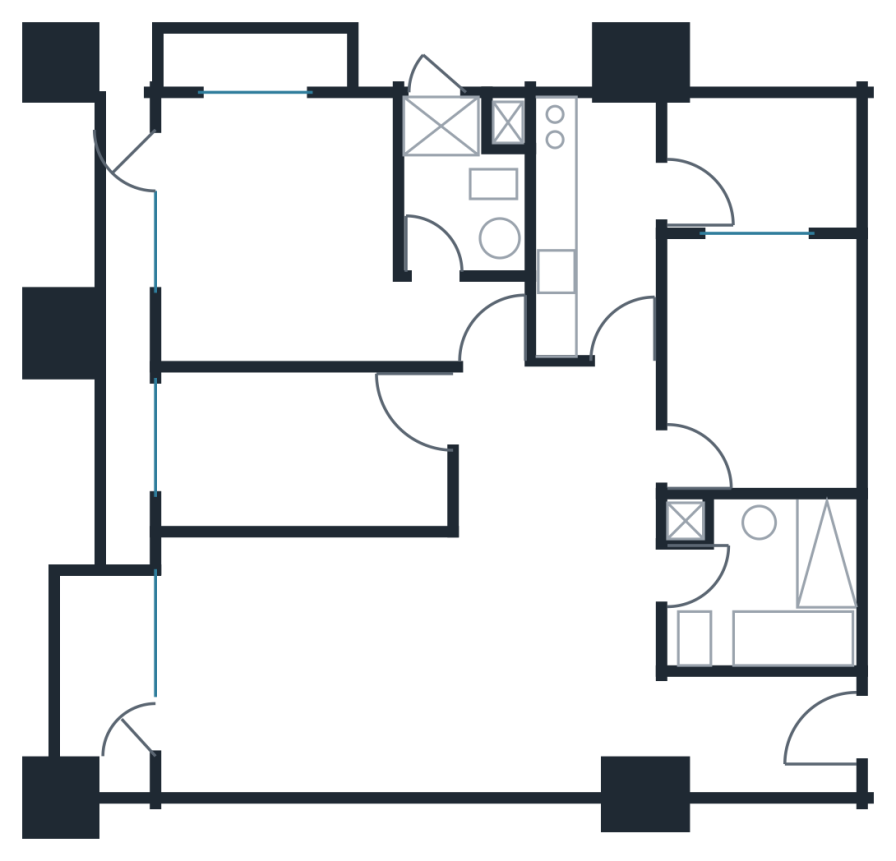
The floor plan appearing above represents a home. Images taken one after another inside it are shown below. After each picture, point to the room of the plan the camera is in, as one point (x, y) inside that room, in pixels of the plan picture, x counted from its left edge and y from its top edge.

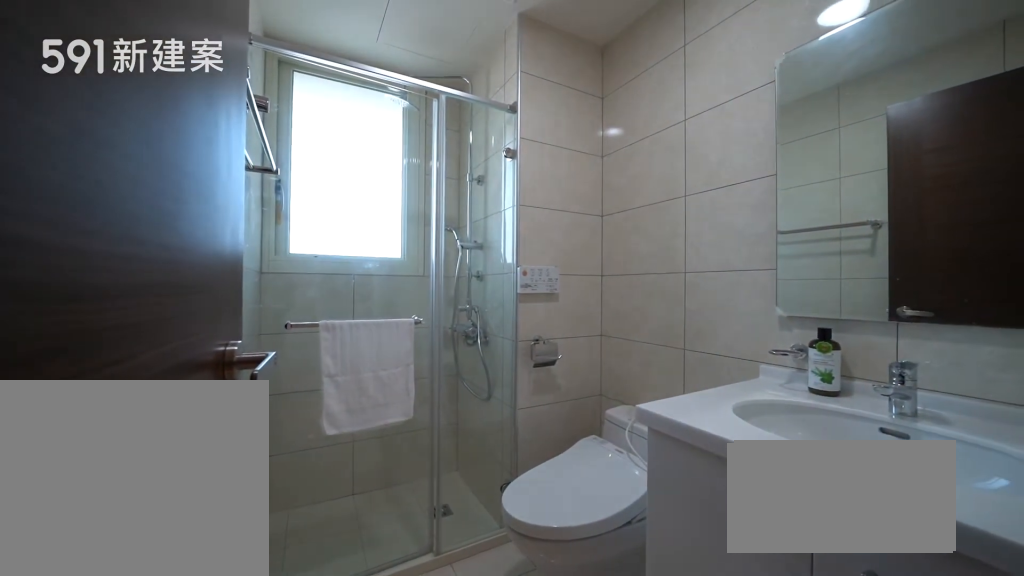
(464, 178)
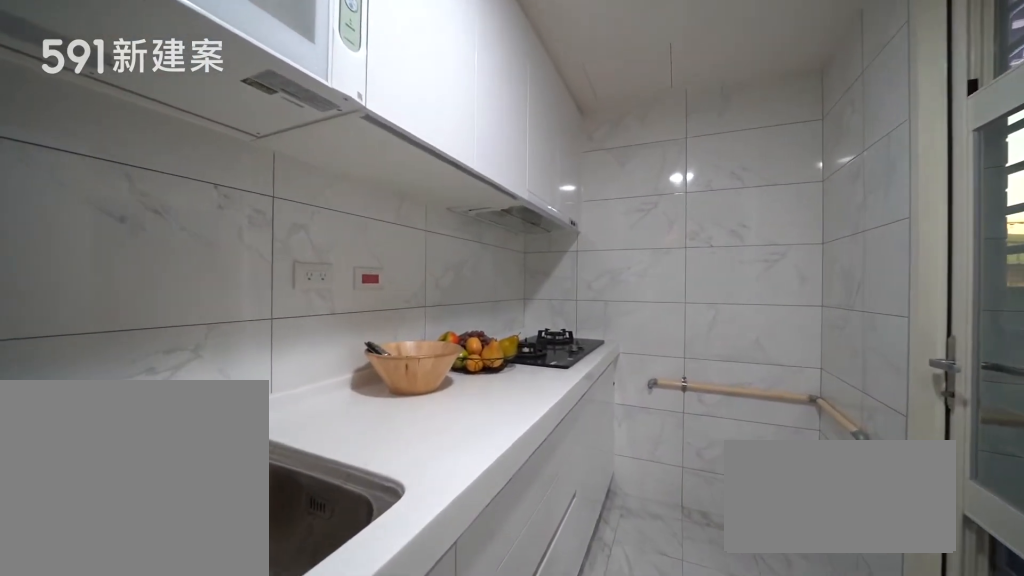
(594, 221)
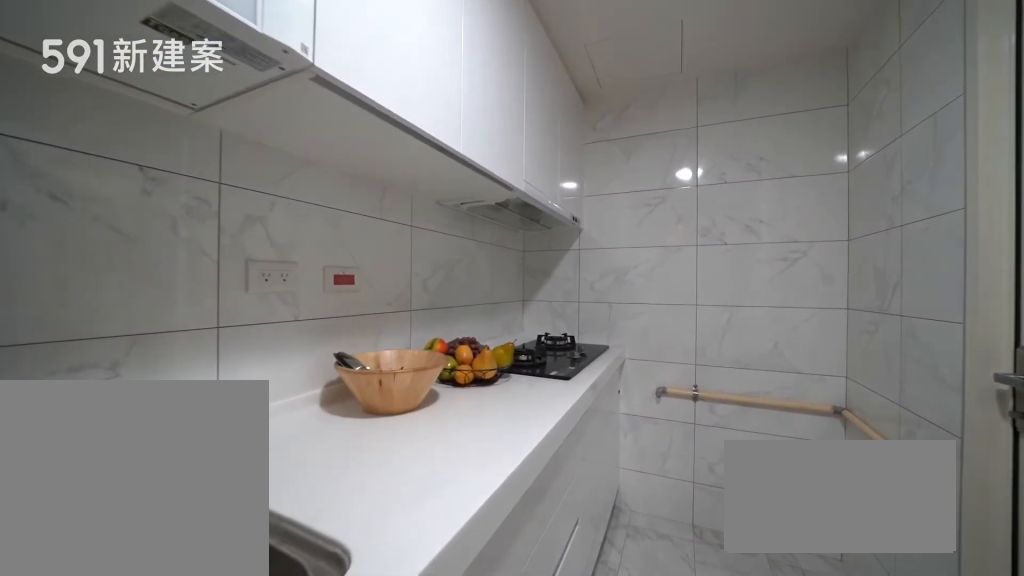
(594, 221)
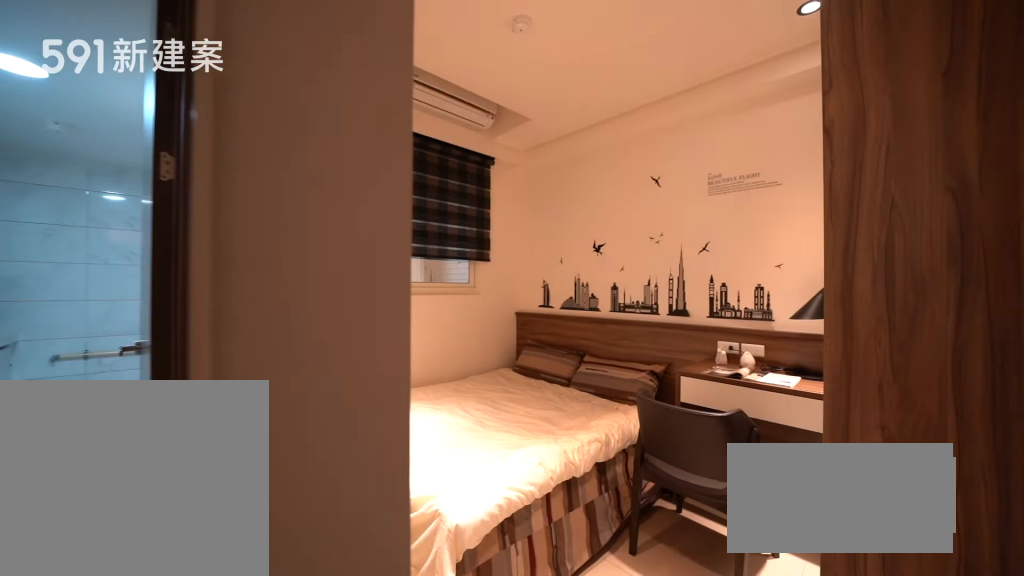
(764, 357)
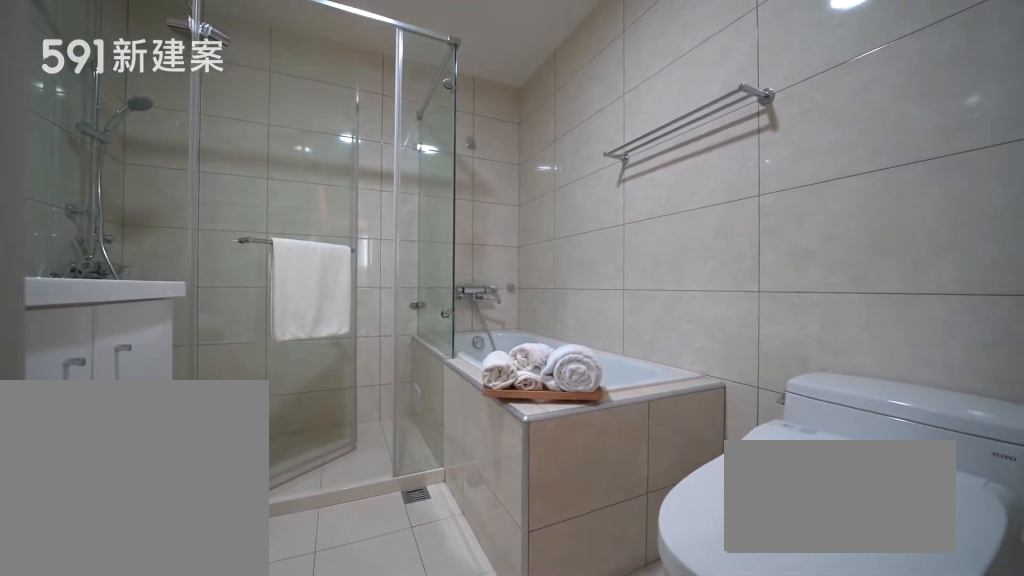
(765, 576)
